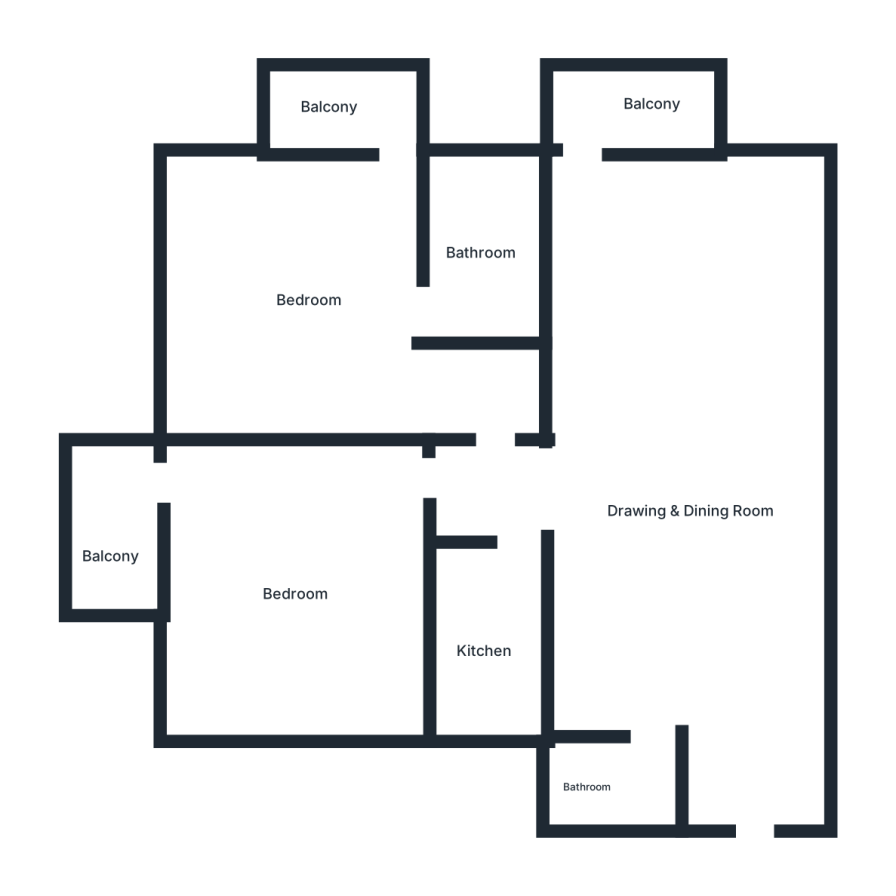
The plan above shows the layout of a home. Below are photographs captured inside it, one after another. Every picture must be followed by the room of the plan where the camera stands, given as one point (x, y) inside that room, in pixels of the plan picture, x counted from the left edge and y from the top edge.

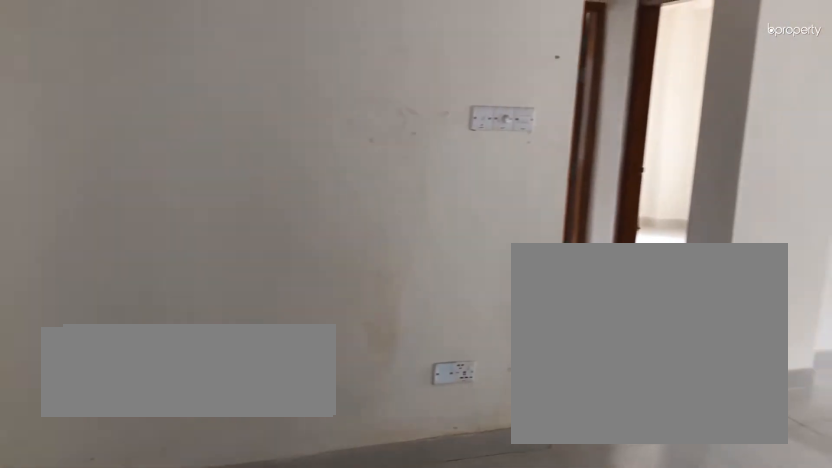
(670, 591)
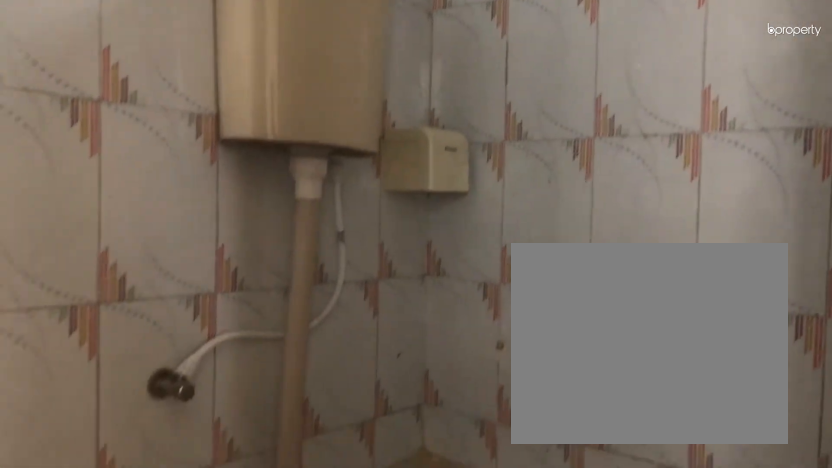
(614, 778)
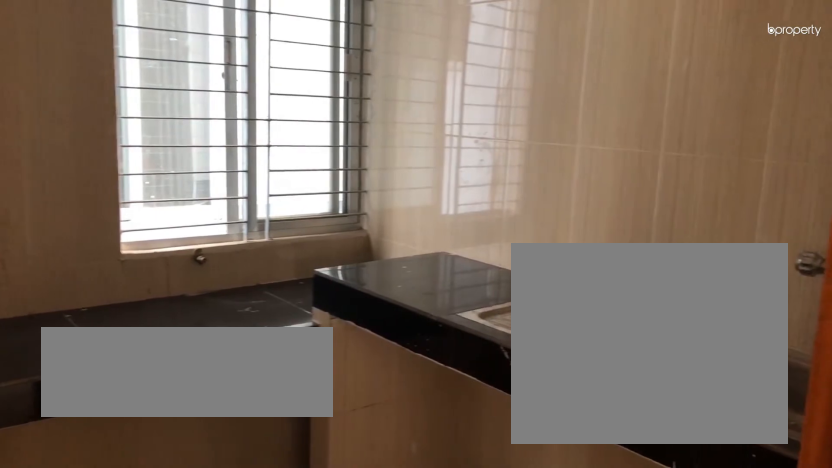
(481, 641)
